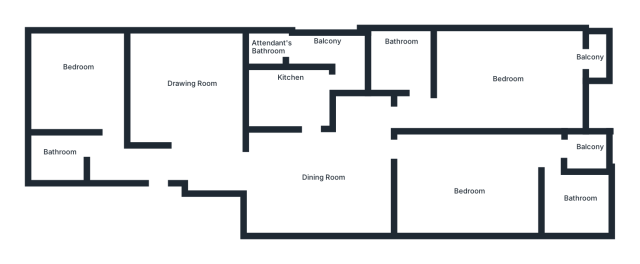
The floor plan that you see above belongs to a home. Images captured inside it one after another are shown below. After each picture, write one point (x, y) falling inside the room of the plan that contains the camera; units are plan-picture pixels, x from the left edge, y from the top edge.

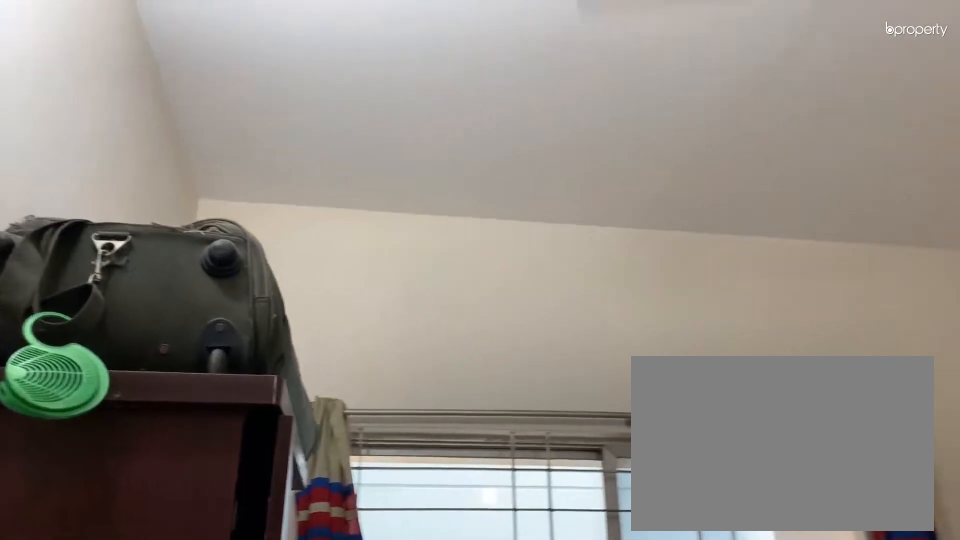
(85, 85)
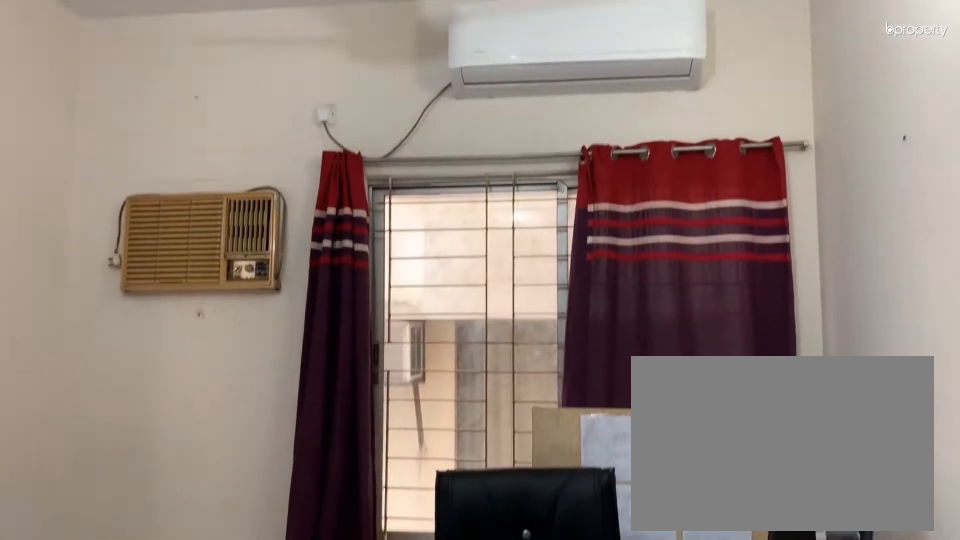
(85, 85)
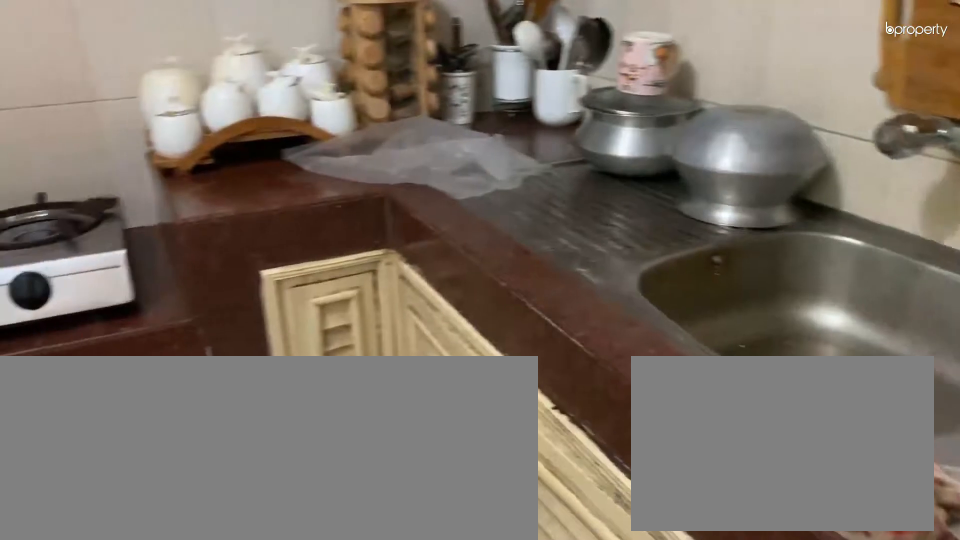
(300, 94)
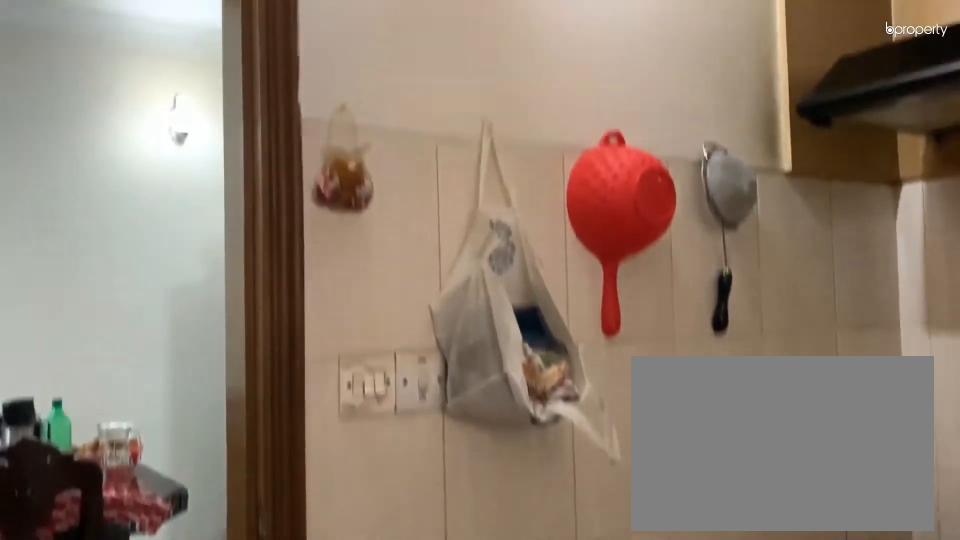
(300, 94)
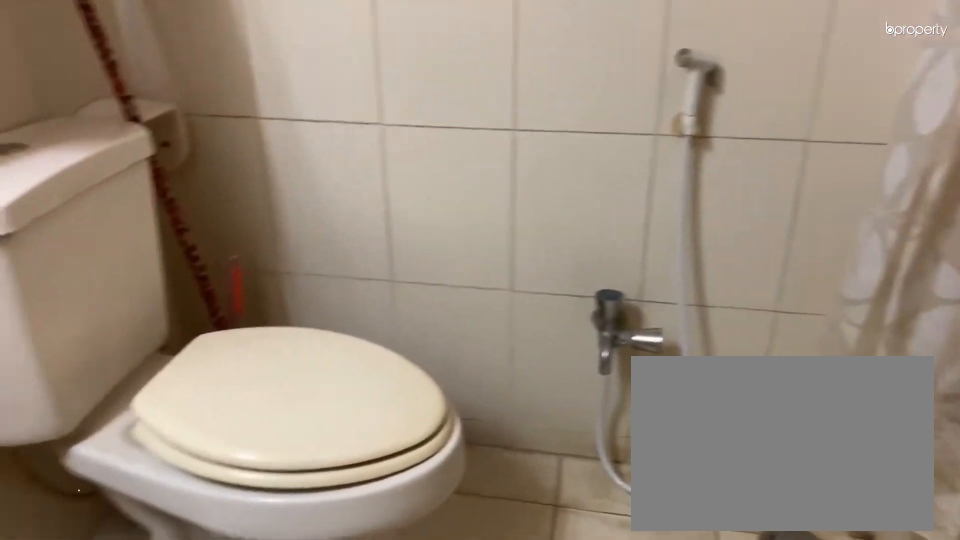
(397, 61)
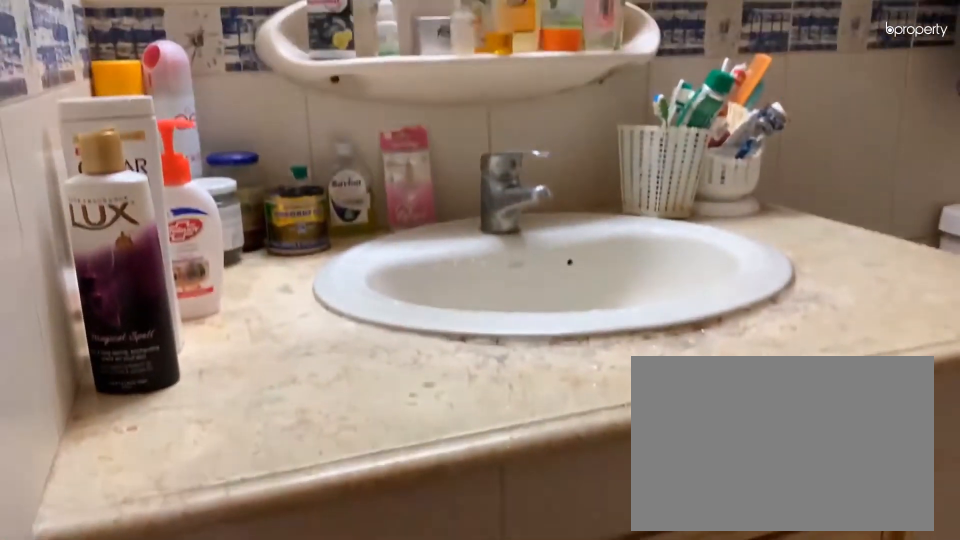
(397, 61)
